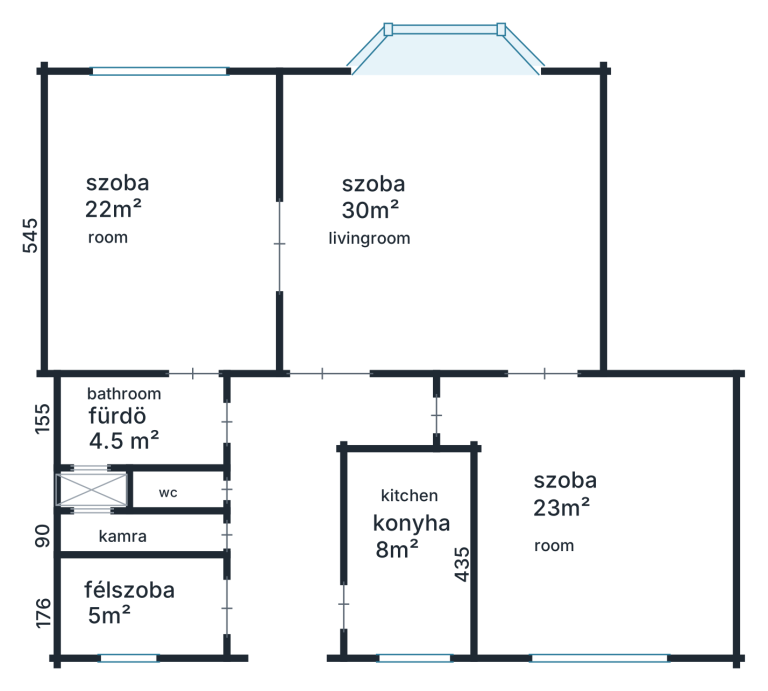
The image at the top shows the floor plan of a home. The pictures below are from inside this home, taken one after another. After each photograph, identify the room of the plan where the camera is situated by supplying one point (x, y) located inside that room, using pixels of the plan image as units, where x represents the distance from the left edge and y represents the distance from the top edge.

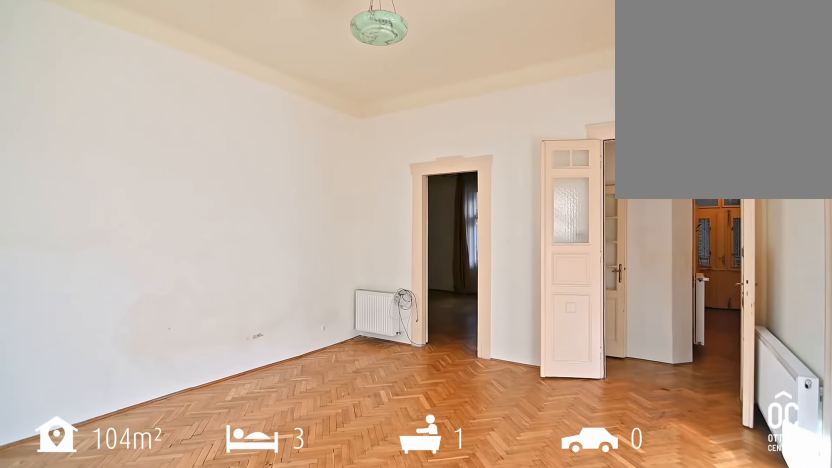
(438, 210)
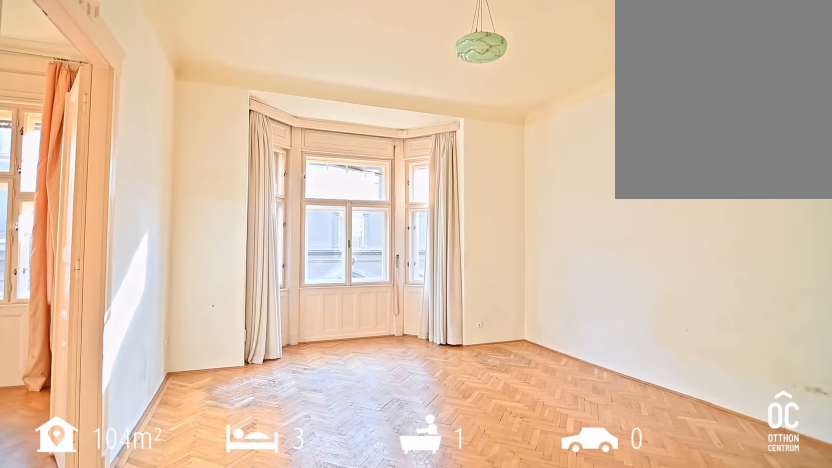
(439, 211)
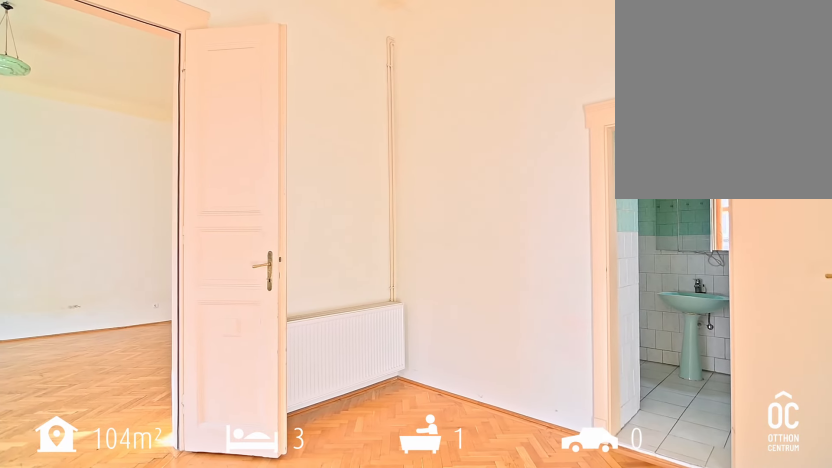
(154, 229)
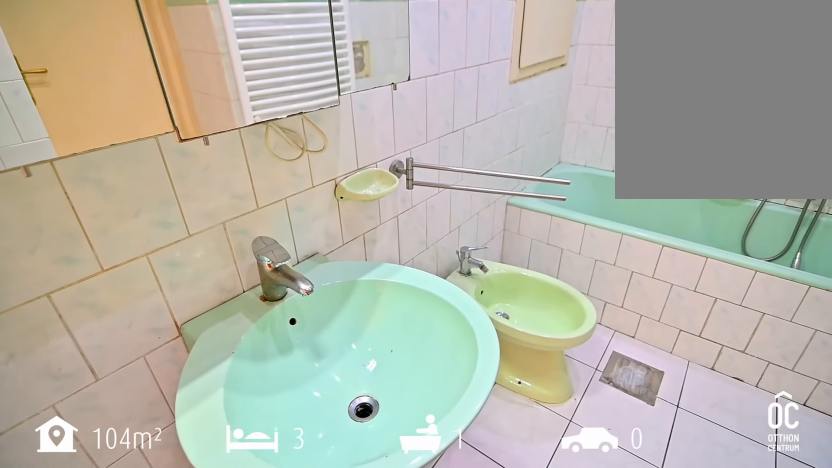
(139, 419)
